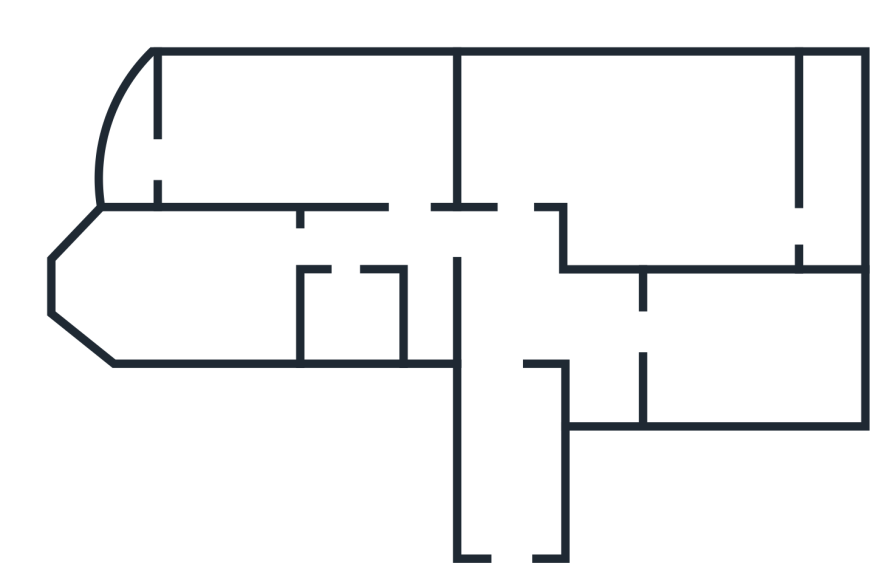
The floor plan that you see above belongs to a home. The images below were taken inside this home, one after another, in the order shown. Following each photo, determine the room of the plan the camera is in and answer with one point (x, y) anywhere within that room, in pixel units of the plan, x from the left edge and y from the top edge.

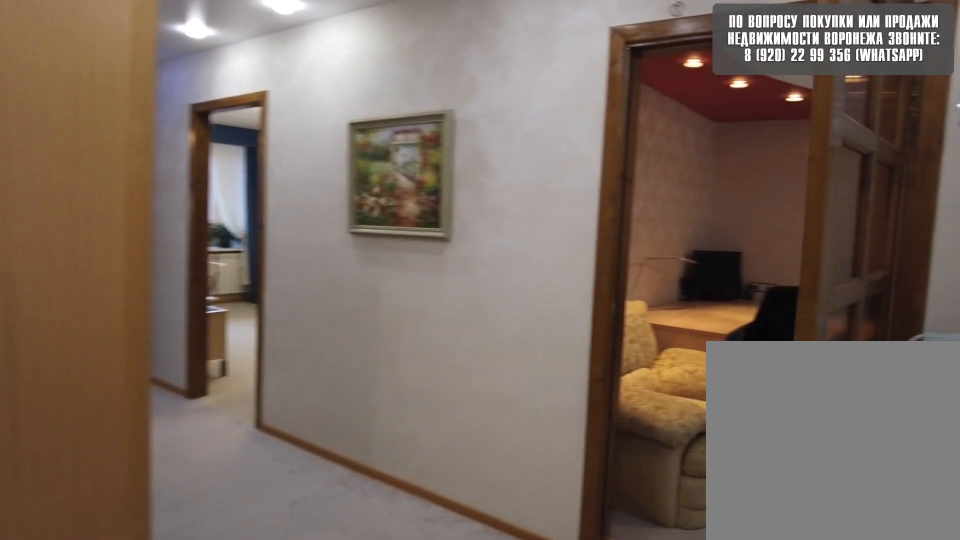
(526, 320)
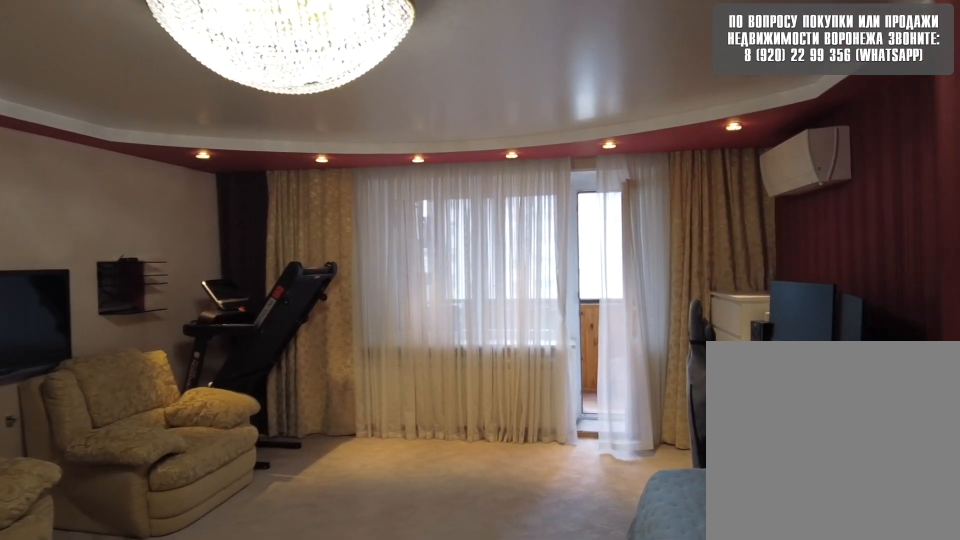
(583, 145)
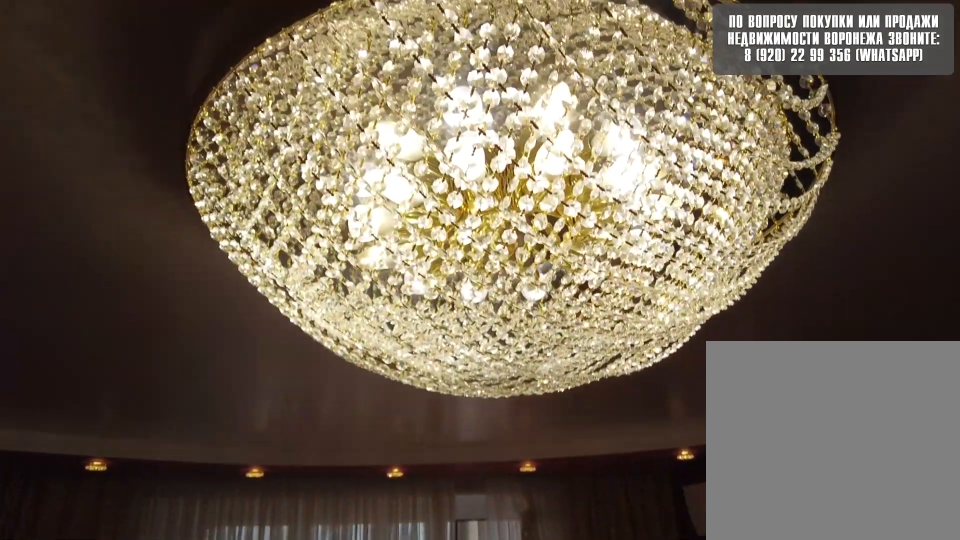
(583, 145)
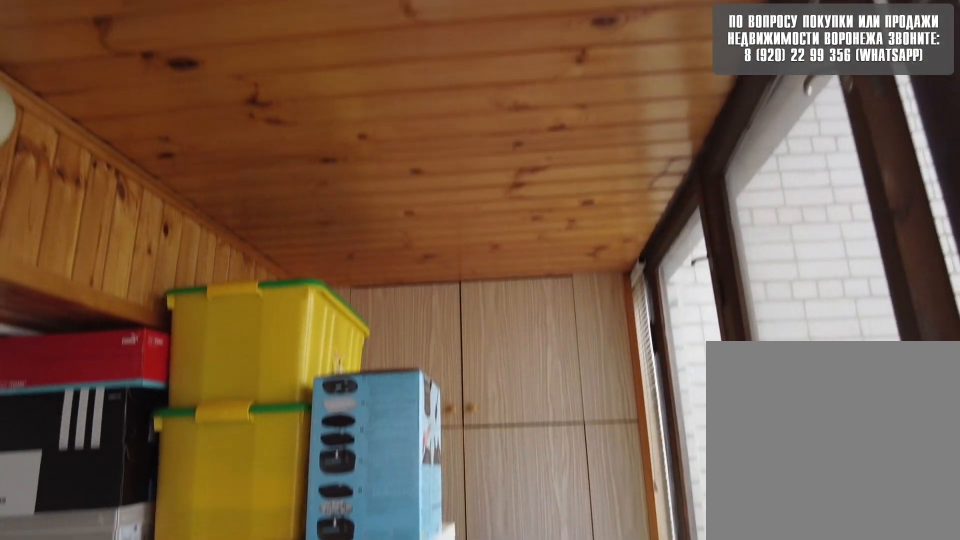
(850, 218)
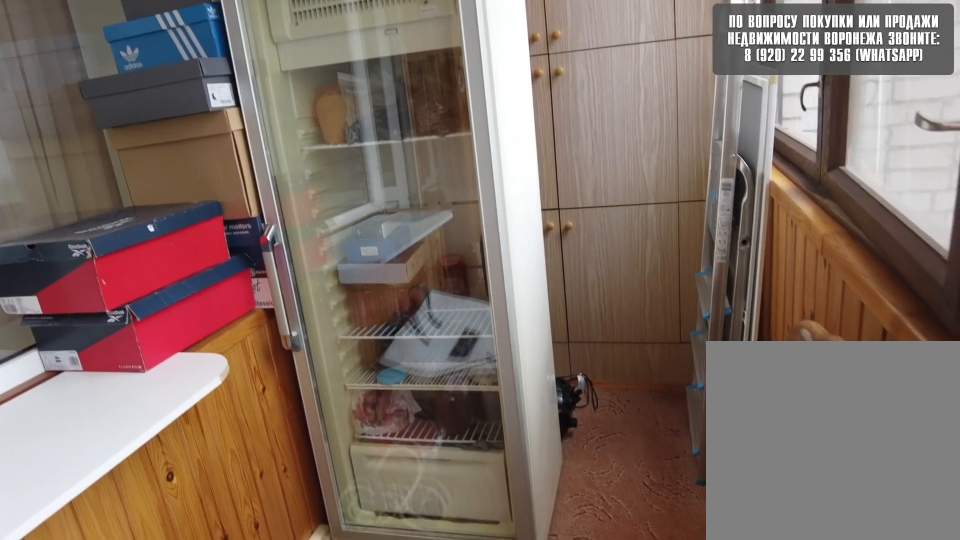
(850, 218)
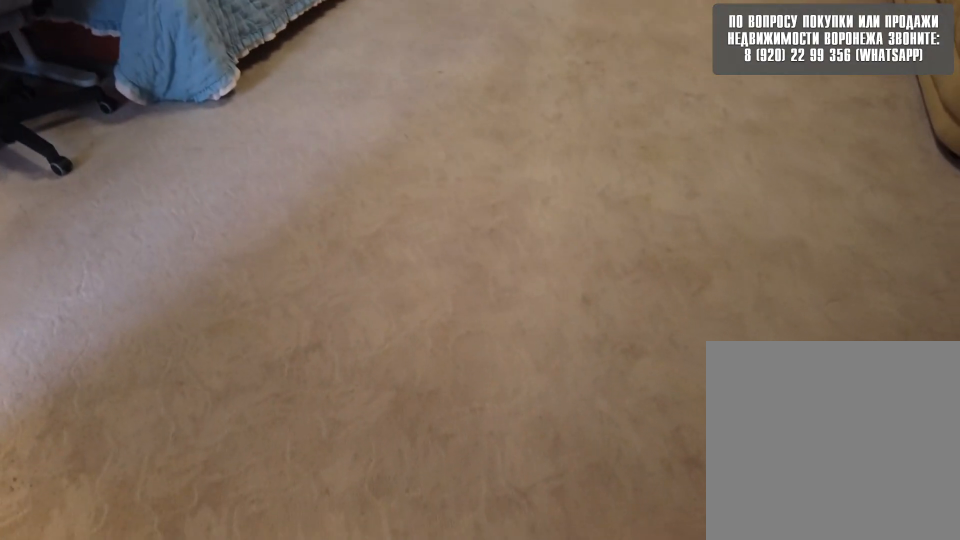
(707, 212)
